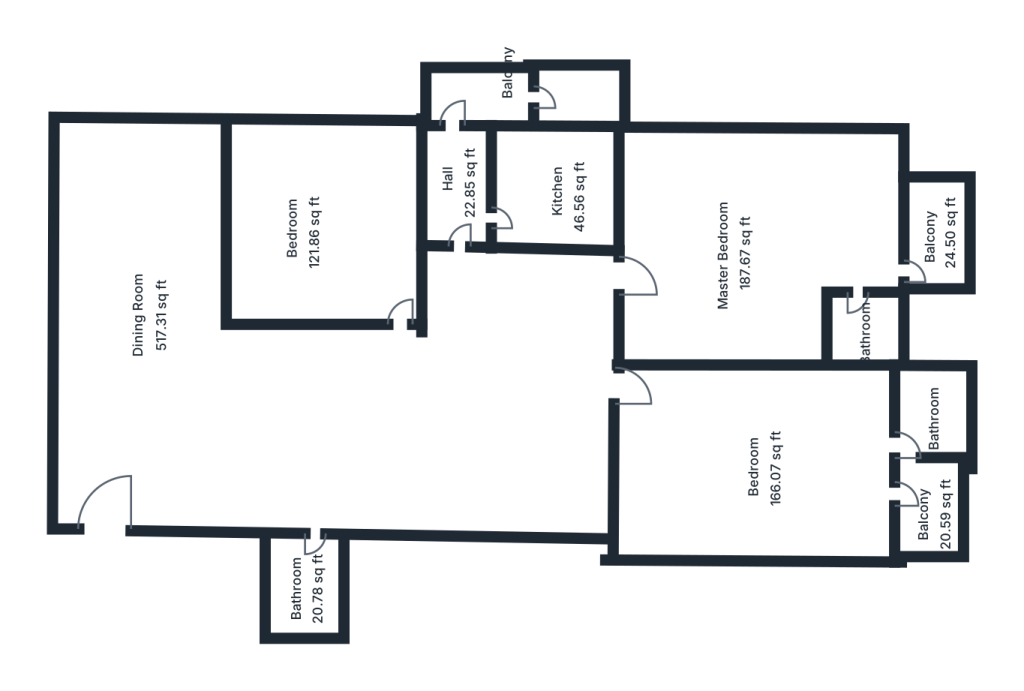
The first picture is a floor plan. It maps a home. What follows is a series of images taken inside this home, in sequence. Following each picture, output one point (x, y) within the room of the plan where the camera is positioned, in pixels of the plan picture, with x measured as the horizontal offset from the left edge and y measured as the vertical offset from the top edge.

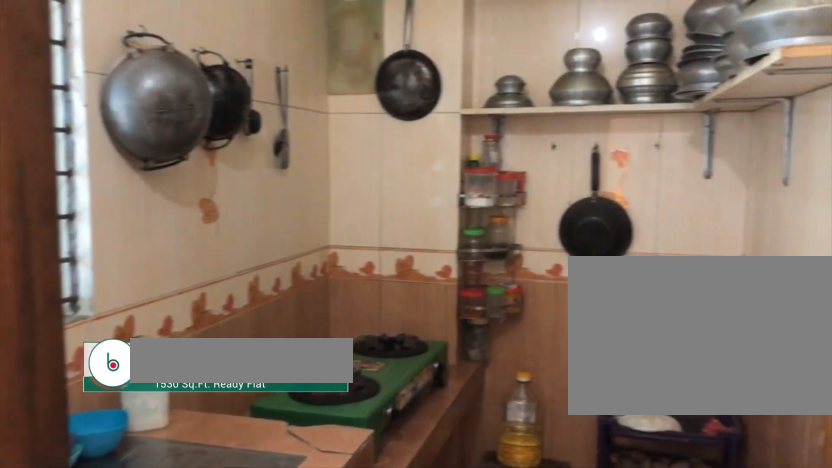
(516, 199)
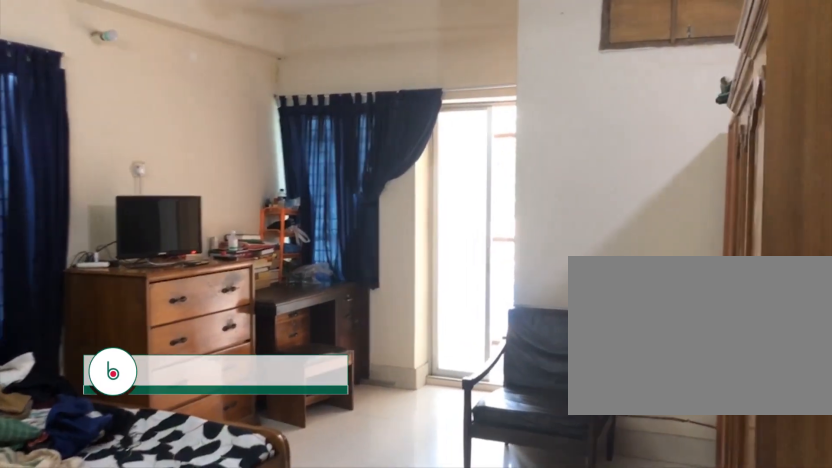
(695, 279)
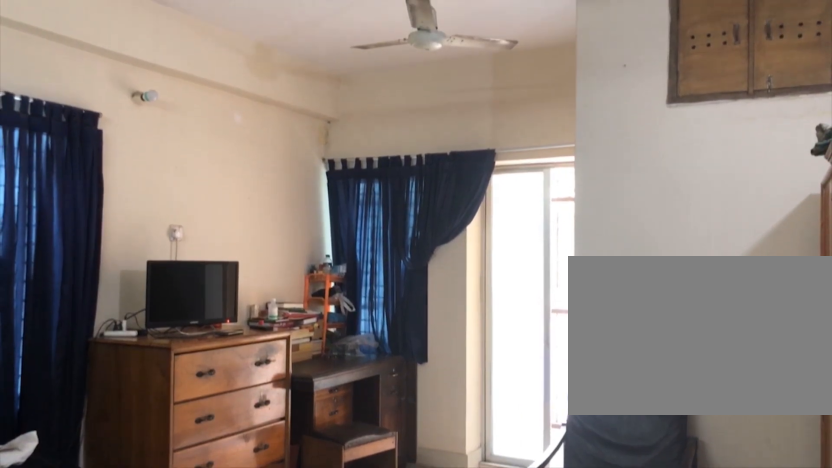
(750, 258)
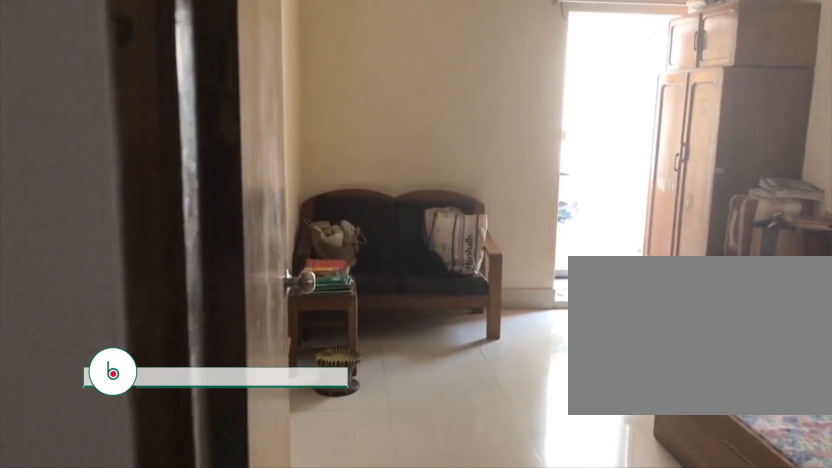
(689, 446)
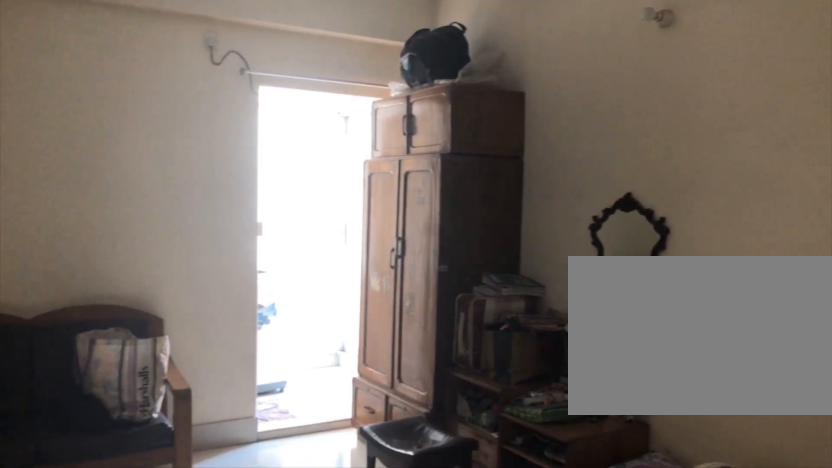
(764, 467)
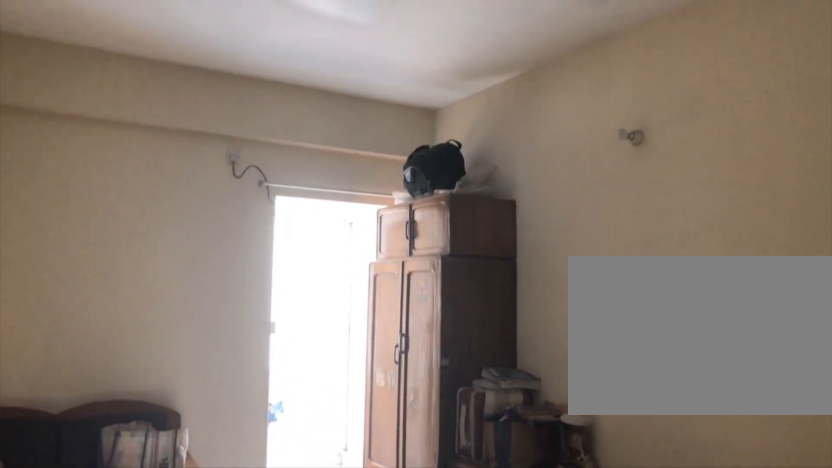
(763, 467)
